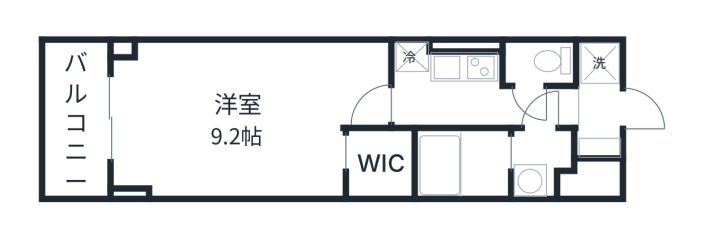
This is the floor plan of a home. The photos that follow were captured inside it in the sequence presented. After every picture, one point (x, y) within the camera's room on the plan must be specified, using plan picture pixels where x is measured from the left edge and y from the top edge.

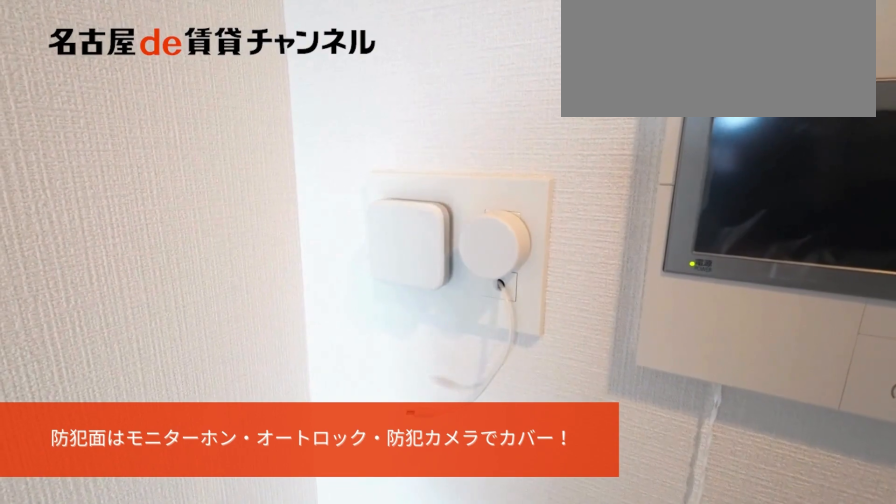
(243, 116)
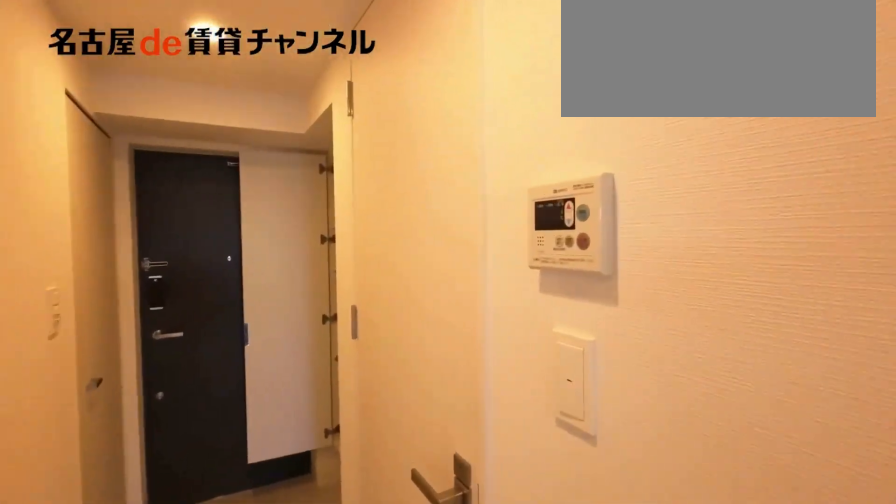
(480, 104)
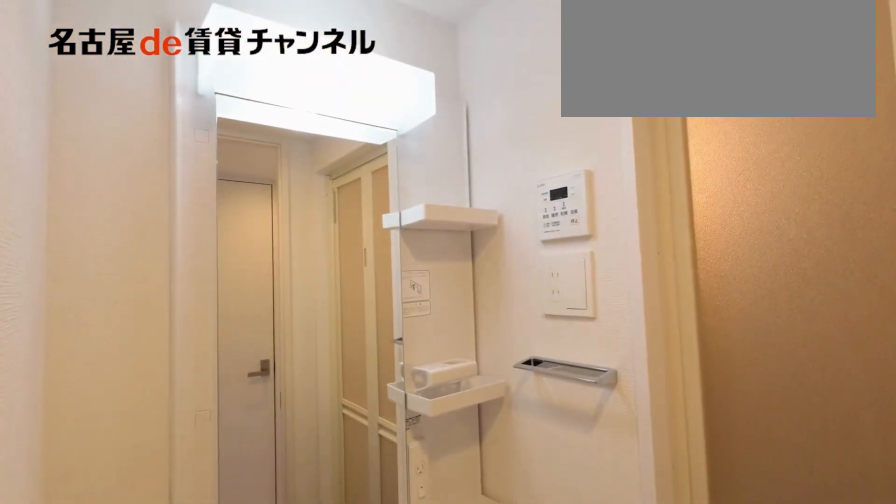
(541, 162)
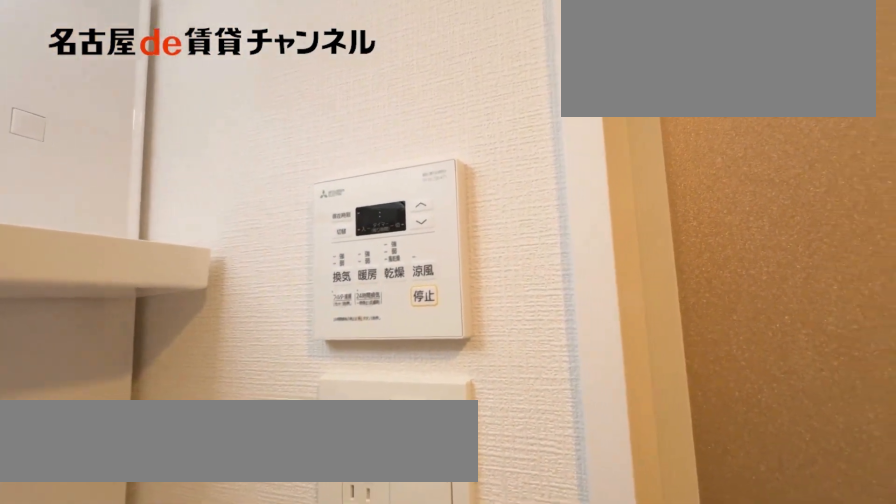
(541, 162)
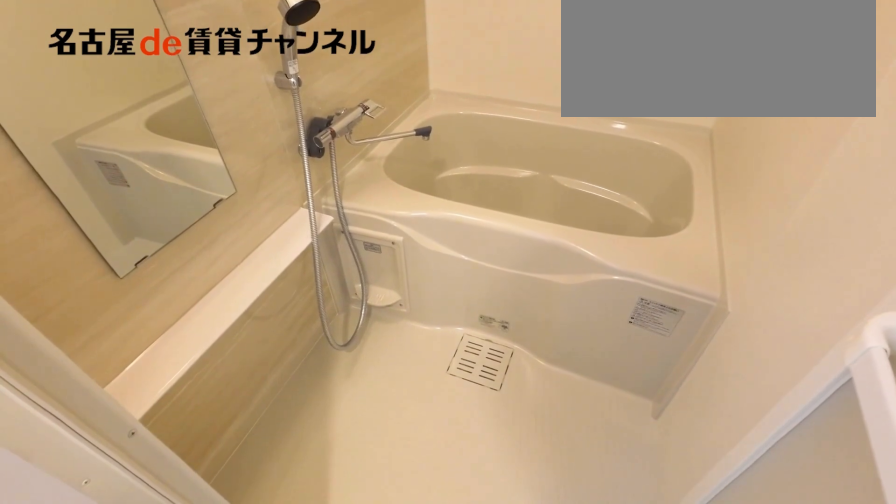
(463, 165)
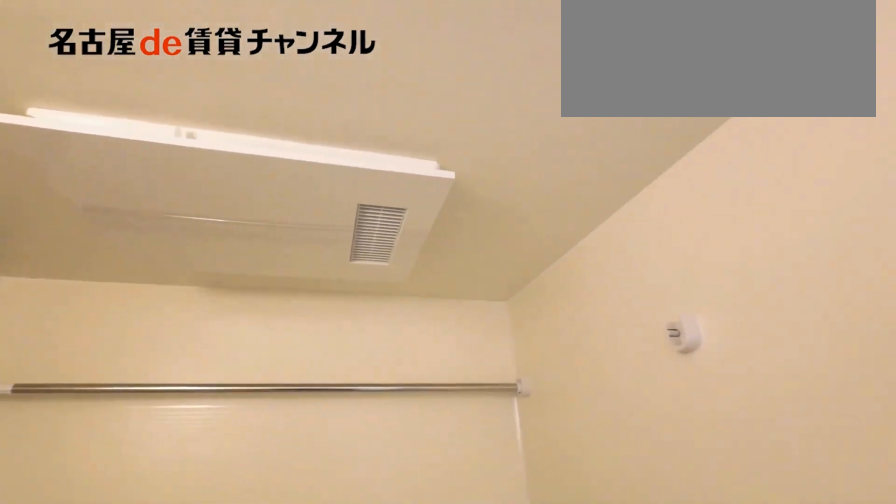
(463, 165)
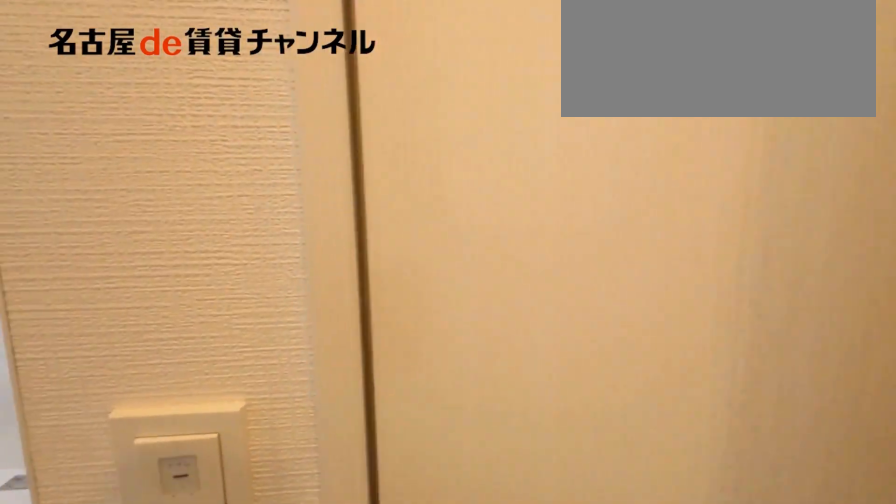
(480, 104)
